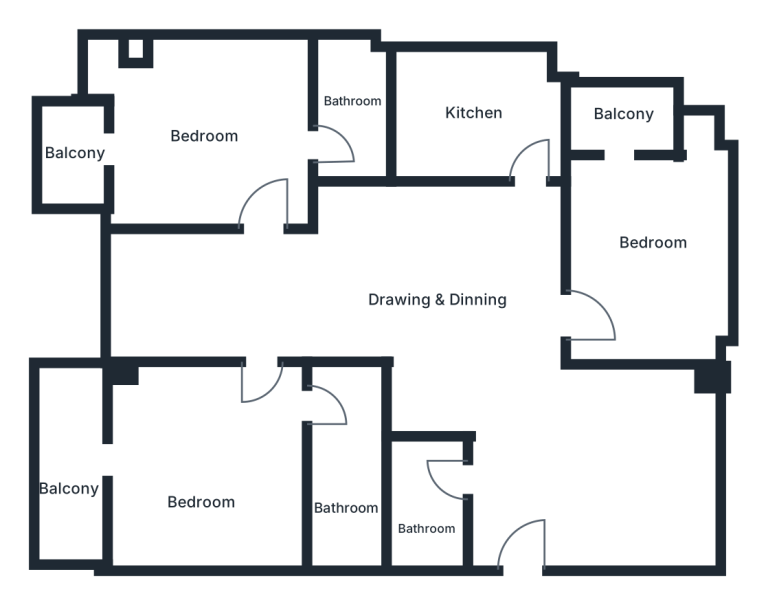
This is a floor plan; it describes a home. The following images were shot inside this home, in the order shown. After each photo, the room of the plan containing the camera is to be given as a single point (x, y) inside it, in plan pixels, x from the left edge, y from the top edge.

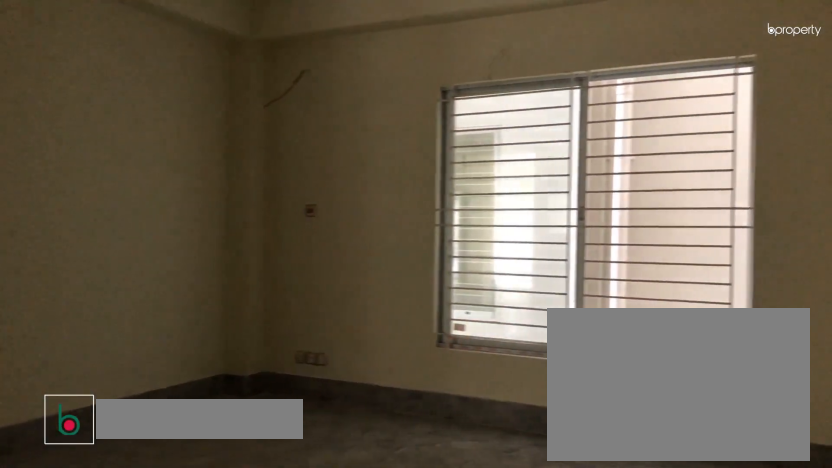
(621, 470)
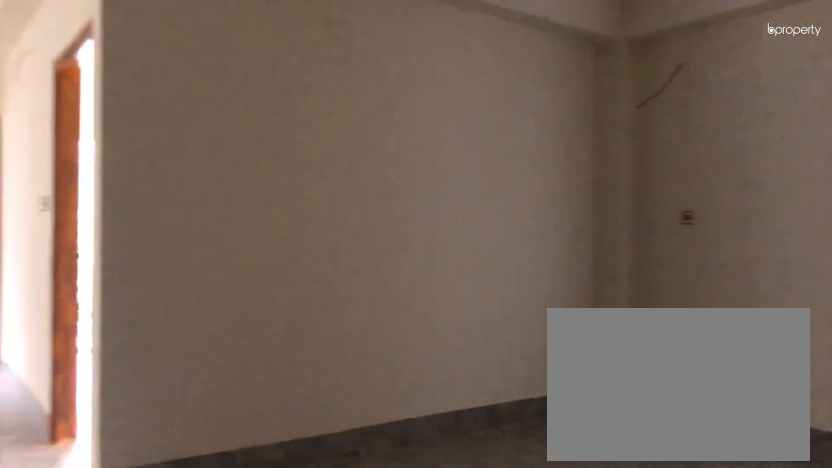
(621, 470)
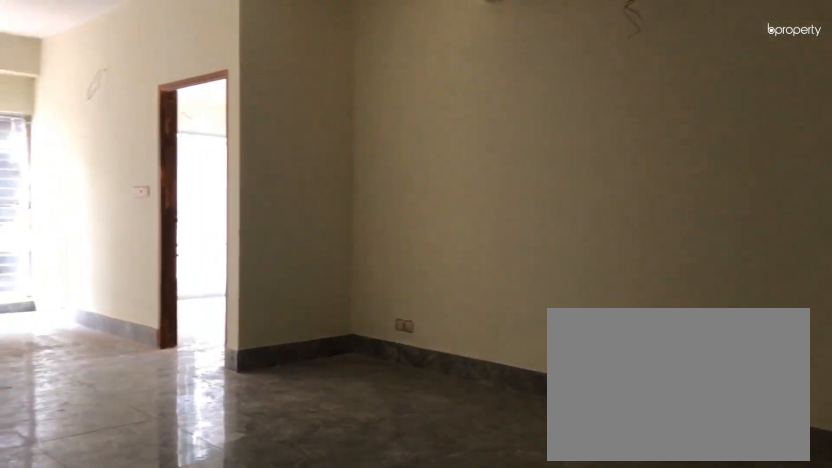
(446, 295)
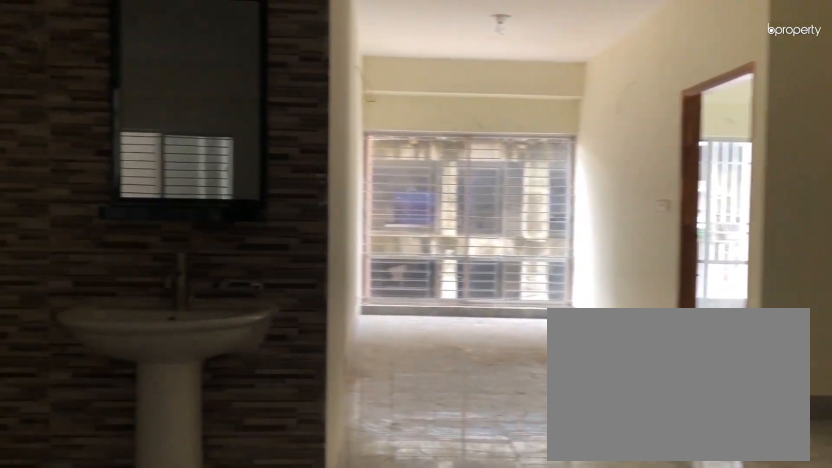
(446, 295)
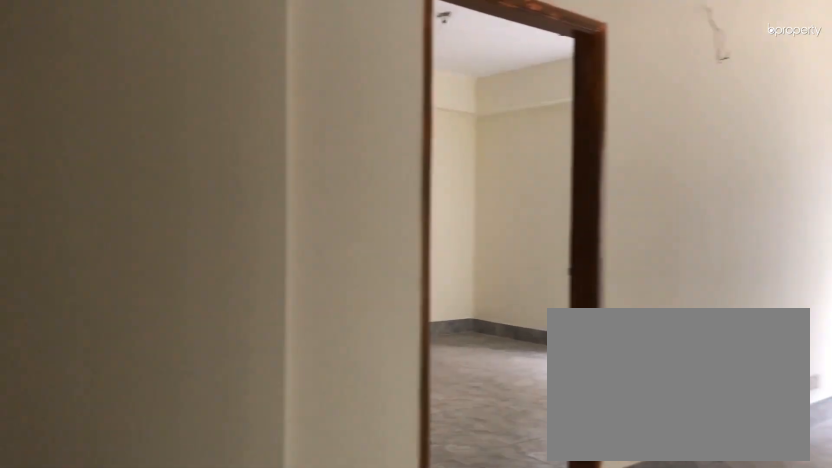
(238, 321)
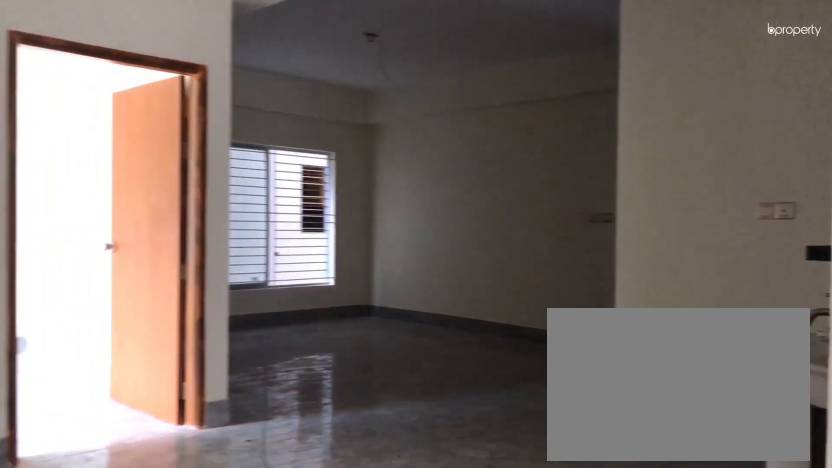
(386, 314)
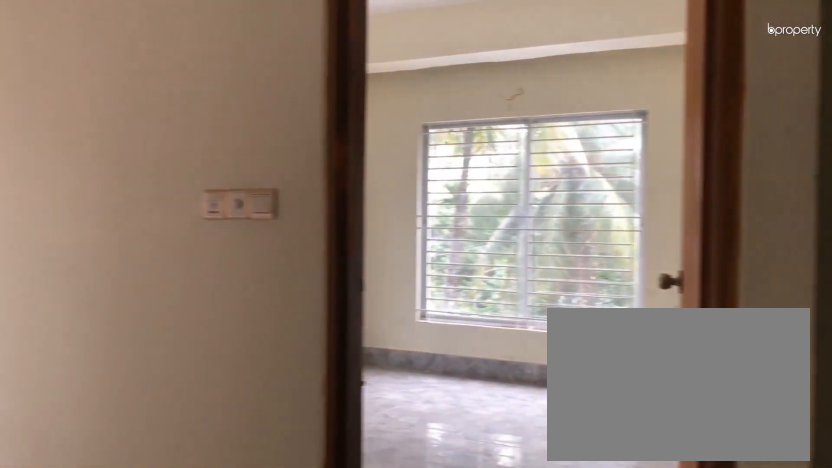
(438, 308)
